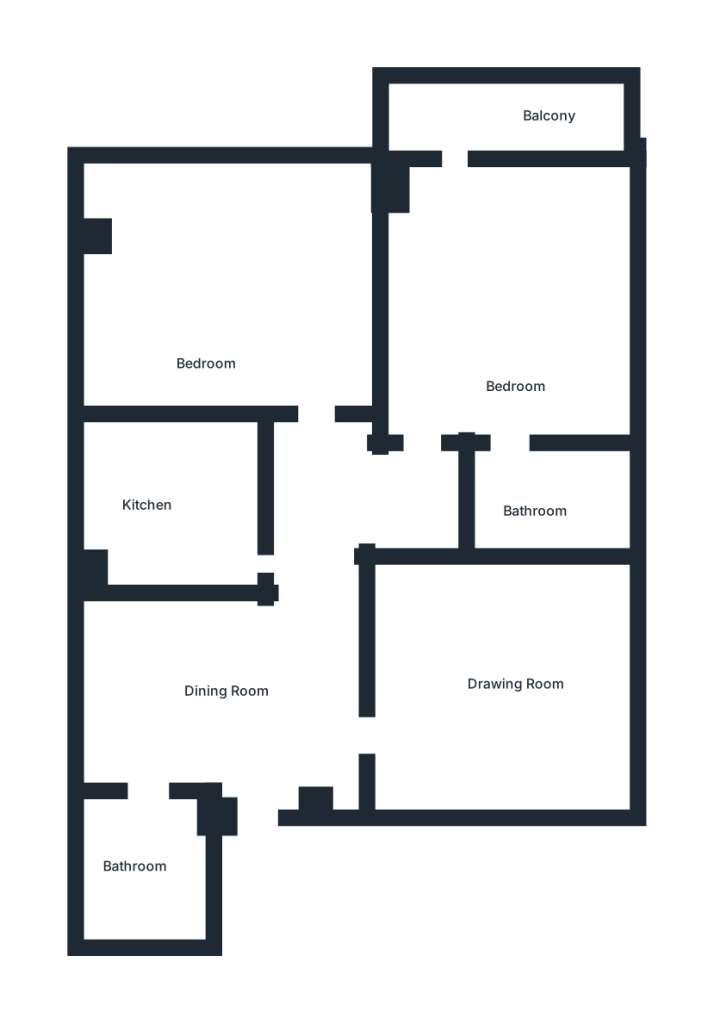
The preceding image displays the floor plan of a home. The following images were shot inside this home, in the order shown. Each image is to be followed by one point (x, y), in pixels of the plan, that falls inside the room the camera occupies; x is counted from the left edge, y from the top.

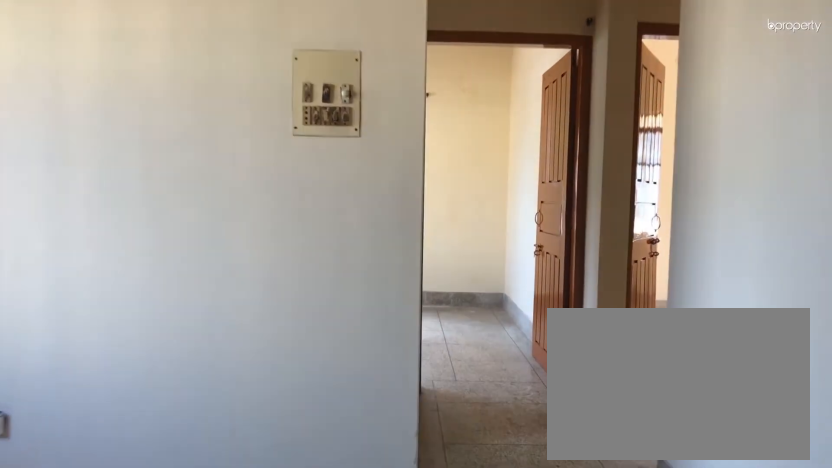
(231, 684)
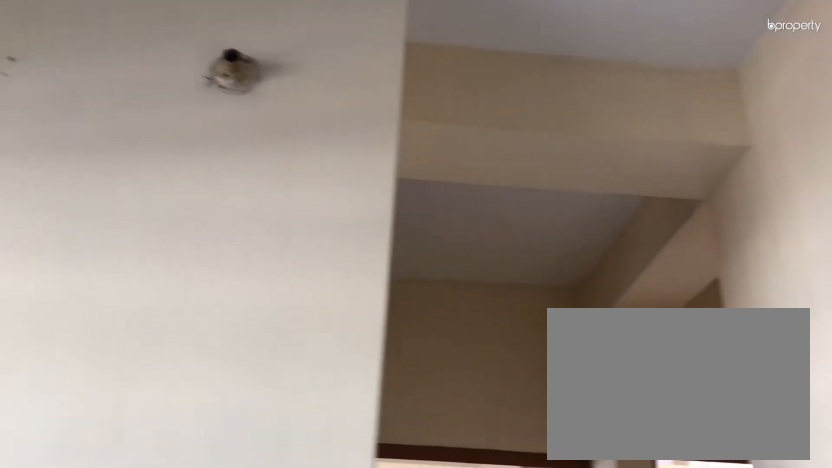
(229, 683)
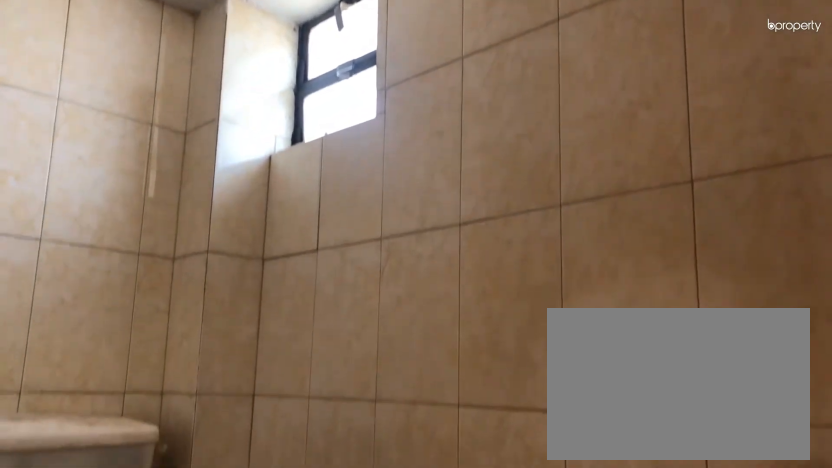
(143, 869)
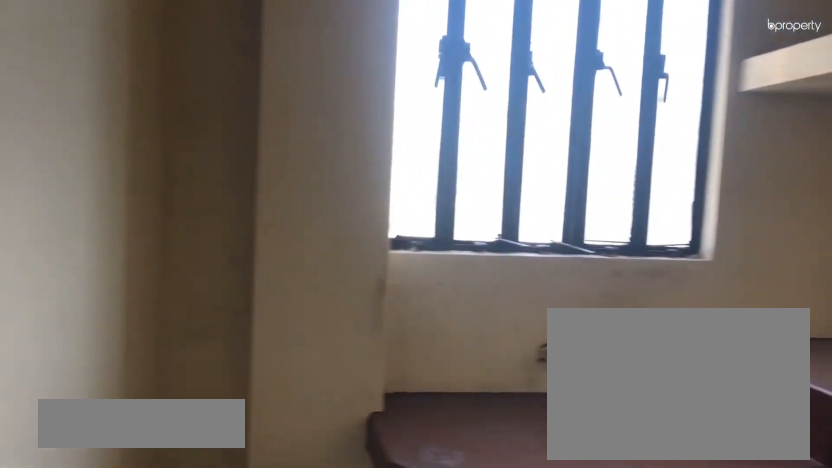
(157, 497)
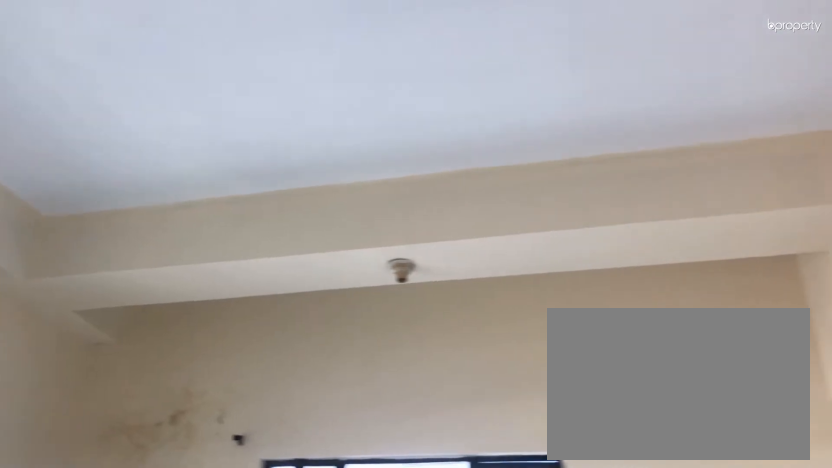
(203, 305)
